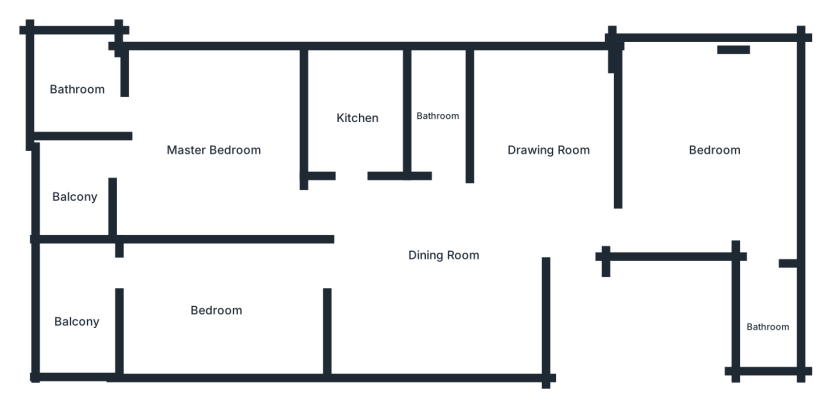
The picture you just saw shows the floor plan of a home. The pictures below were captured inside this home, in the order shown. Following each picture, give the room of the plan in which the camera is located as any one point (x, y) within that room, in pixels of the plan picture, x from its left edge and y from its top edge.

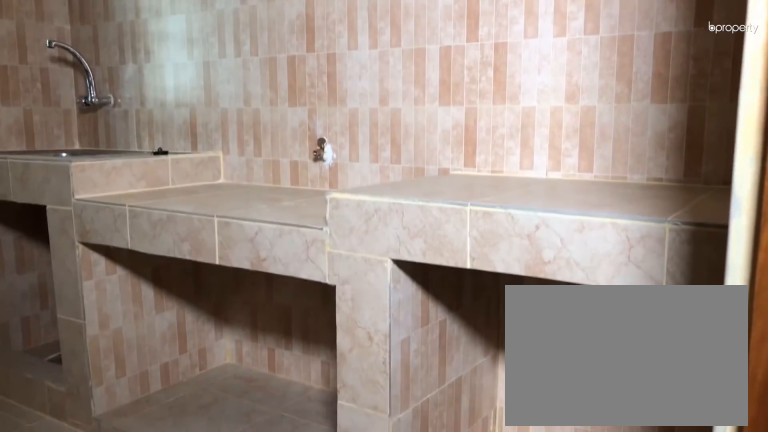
(357, 119)
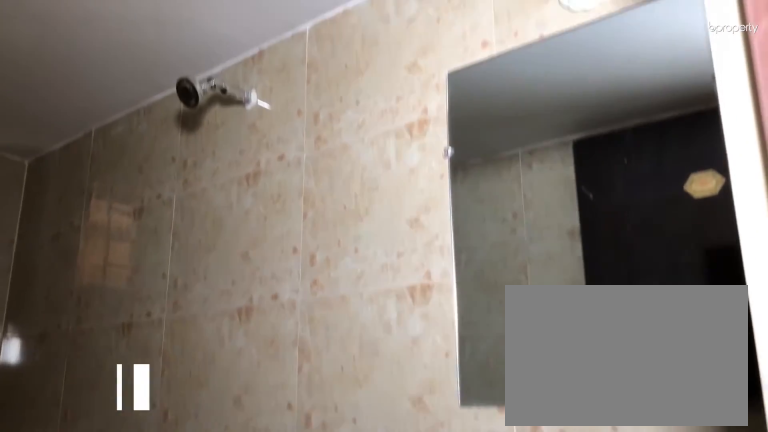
(441, 120)
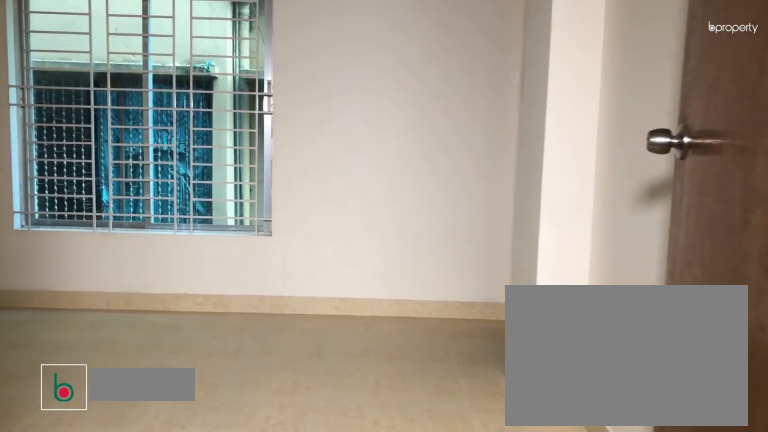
(715, 154)
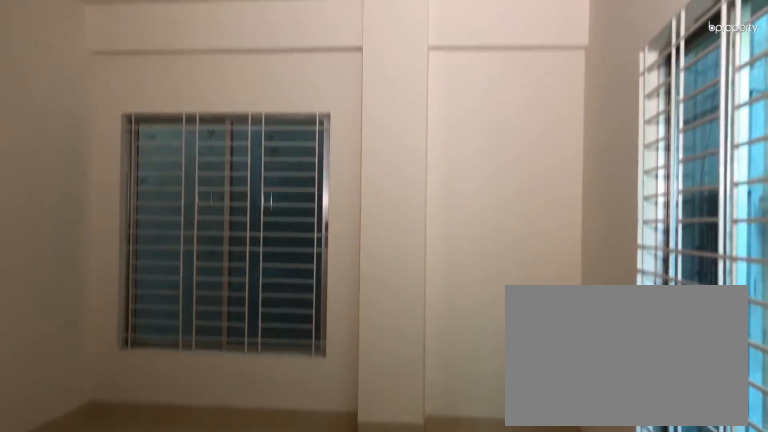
(715, 155)
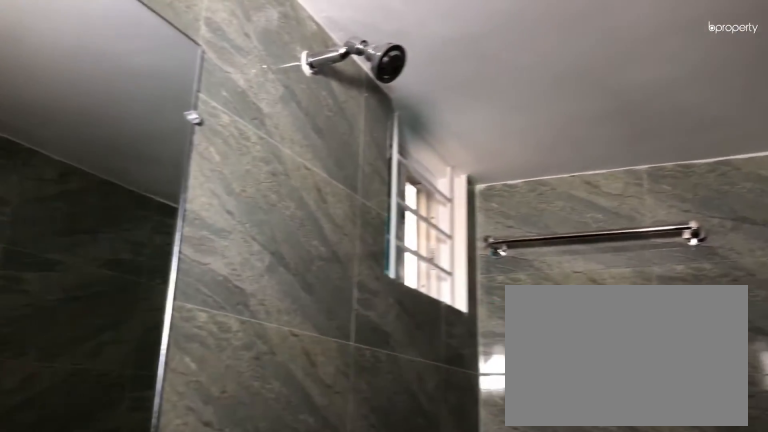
(770, 324)
